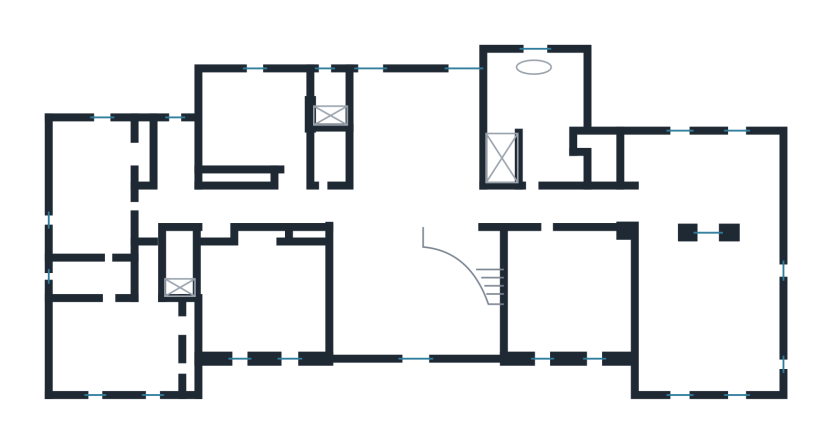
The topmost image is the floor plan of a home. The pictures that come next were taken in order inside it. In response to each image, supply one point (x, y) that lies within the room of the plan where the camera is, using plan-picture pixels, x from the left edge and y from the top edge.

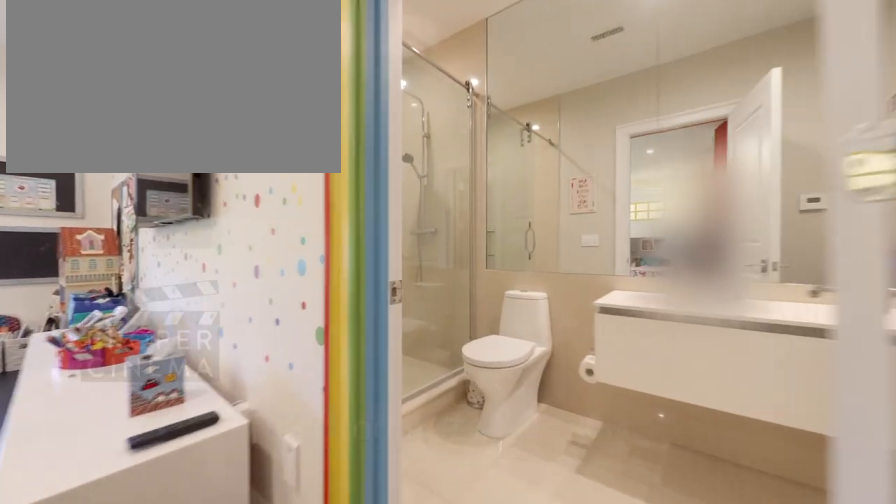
(263, 297)
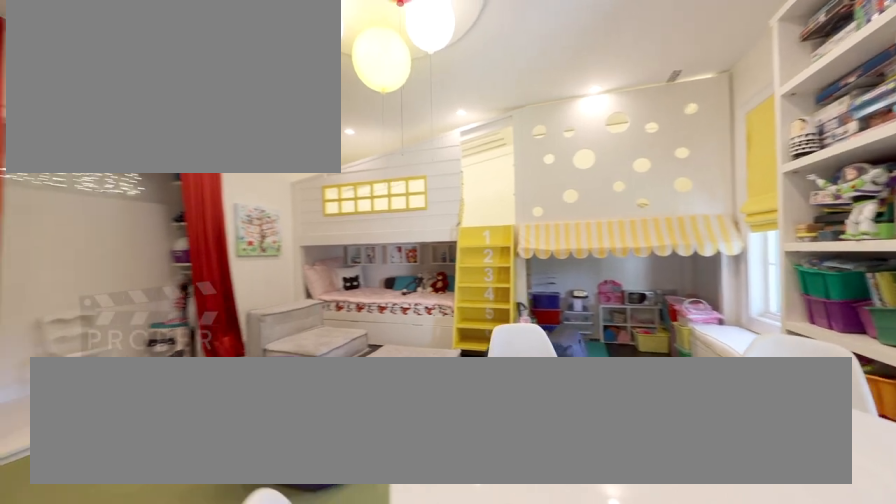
(263, 297)
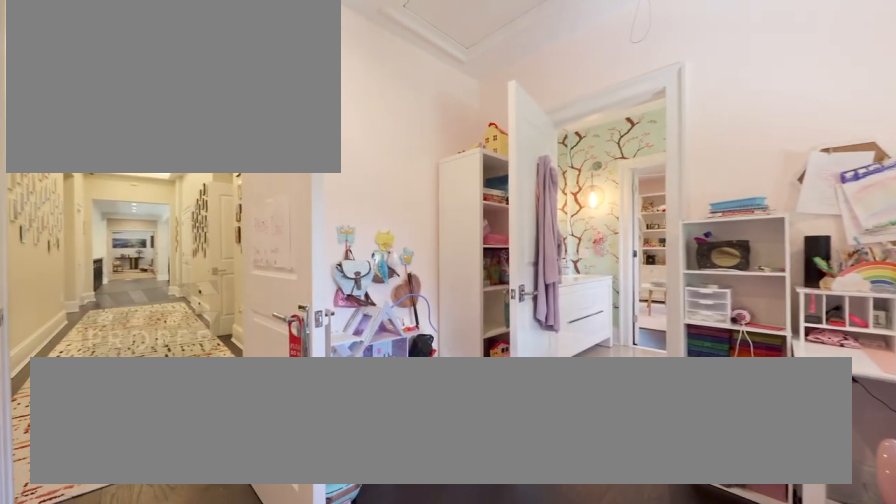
(91, 186)
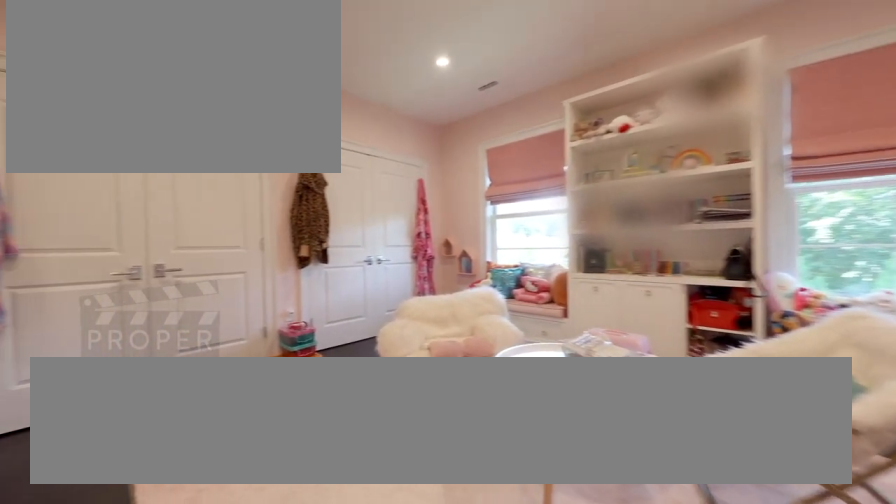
(122, 329)
